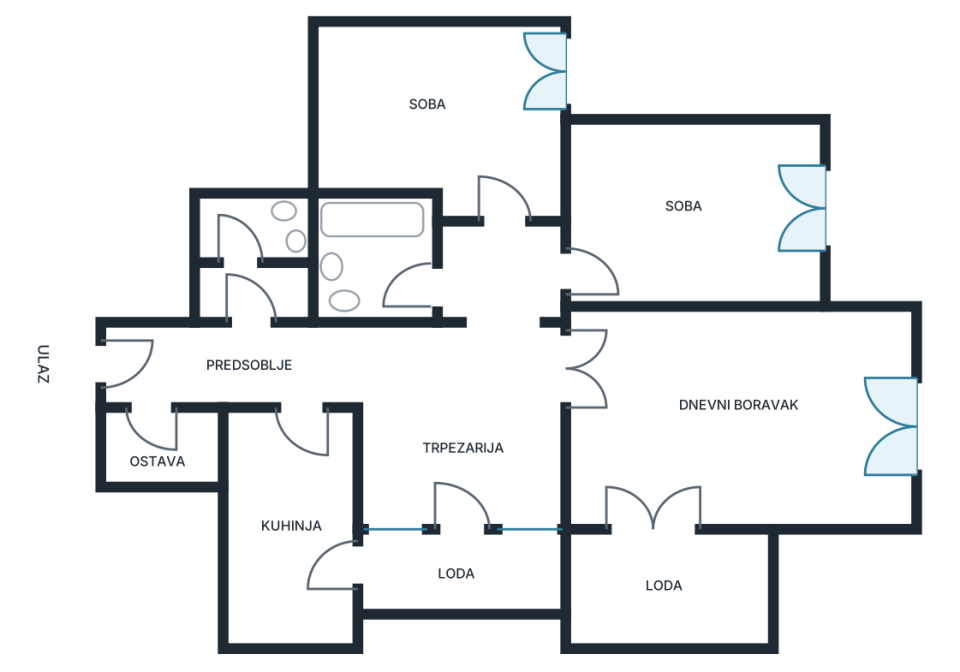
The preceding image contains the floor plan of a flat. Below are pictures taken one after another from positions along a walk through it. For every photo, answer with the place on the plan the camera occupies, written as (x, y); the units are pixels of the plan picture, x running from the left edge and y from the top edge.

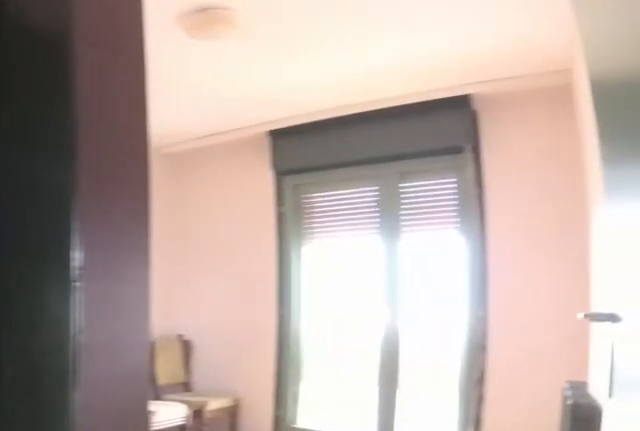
(505, 293)
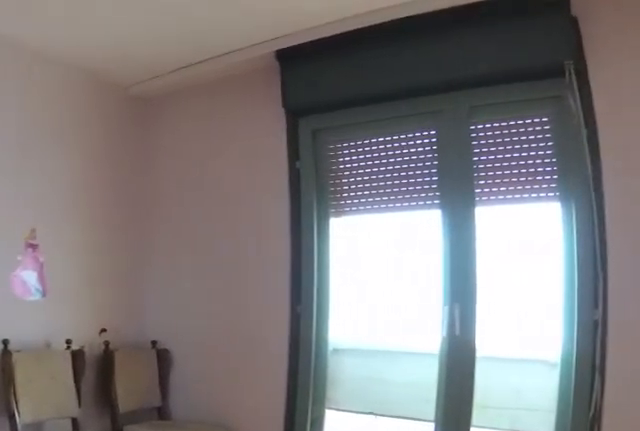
(577, 294)
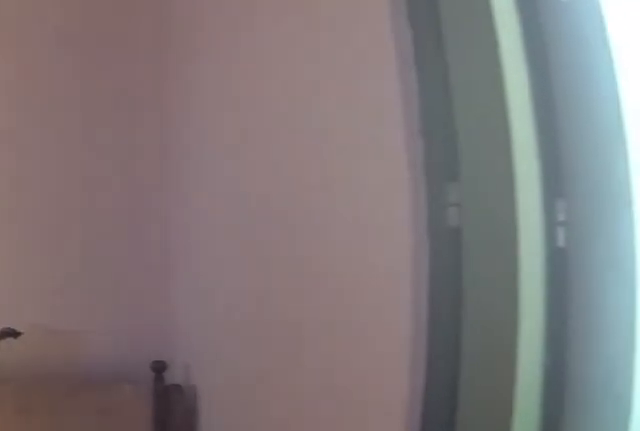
(814, 256)
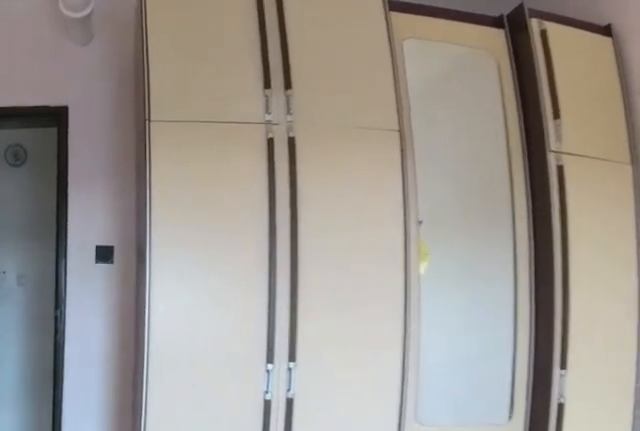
(792, 237)
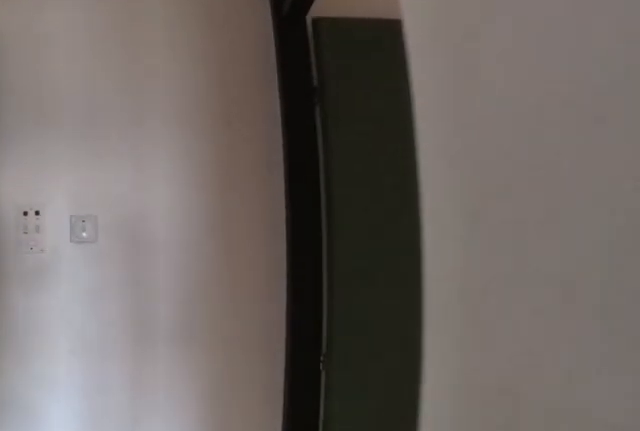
(631, 256)
